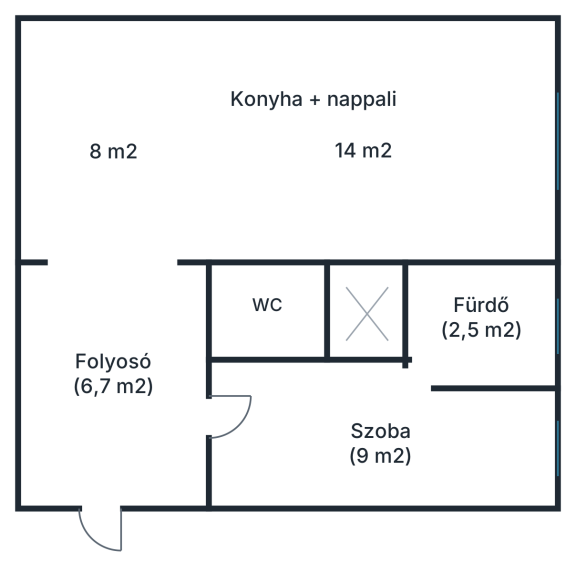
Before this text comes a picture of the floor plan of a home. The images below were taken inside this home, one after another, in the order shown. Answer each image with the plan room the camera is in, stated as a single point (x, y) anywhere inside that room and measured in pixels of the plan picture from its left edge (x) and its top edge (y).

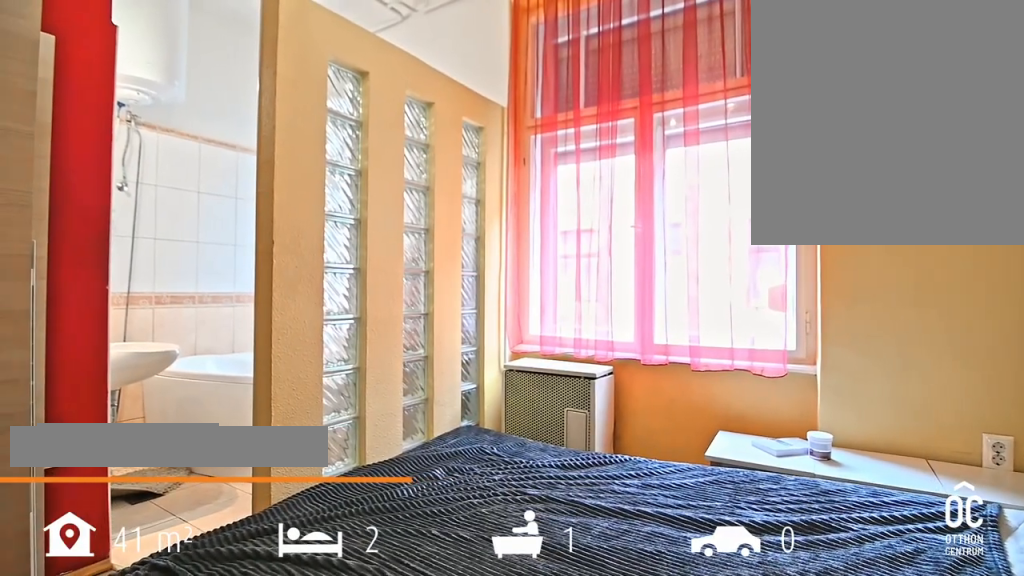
(378, 440)
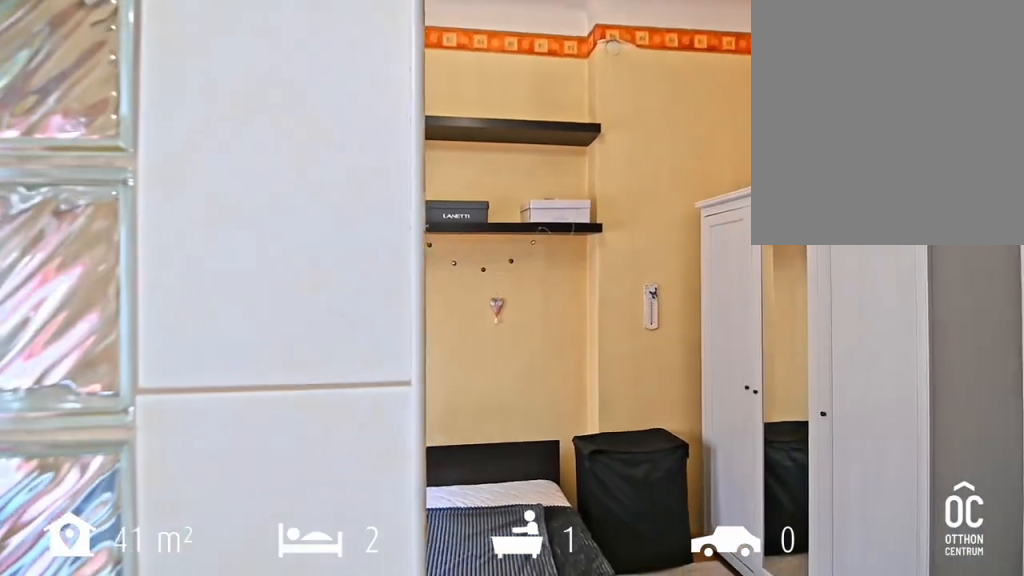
(378, 440)
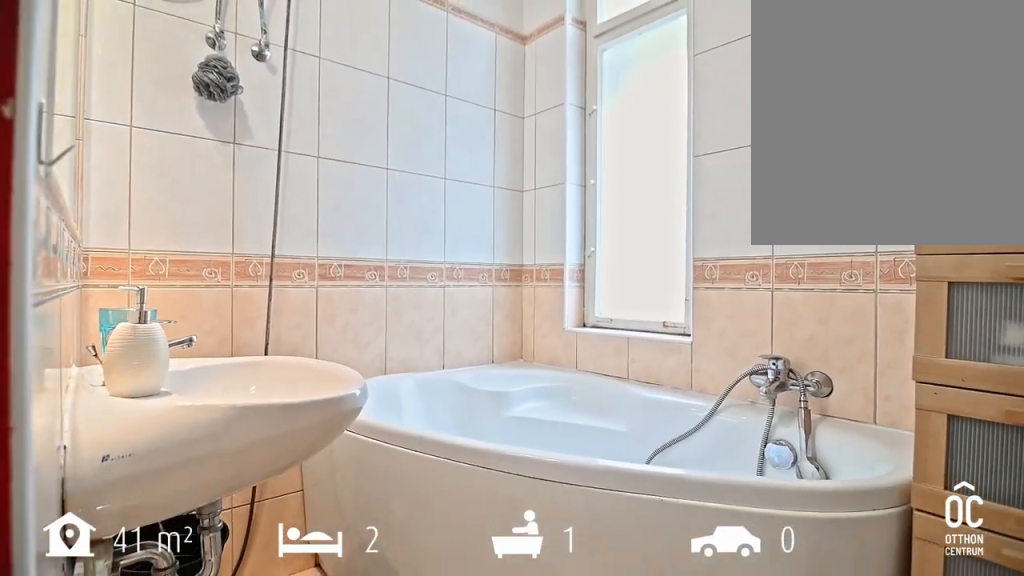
(476, 318)
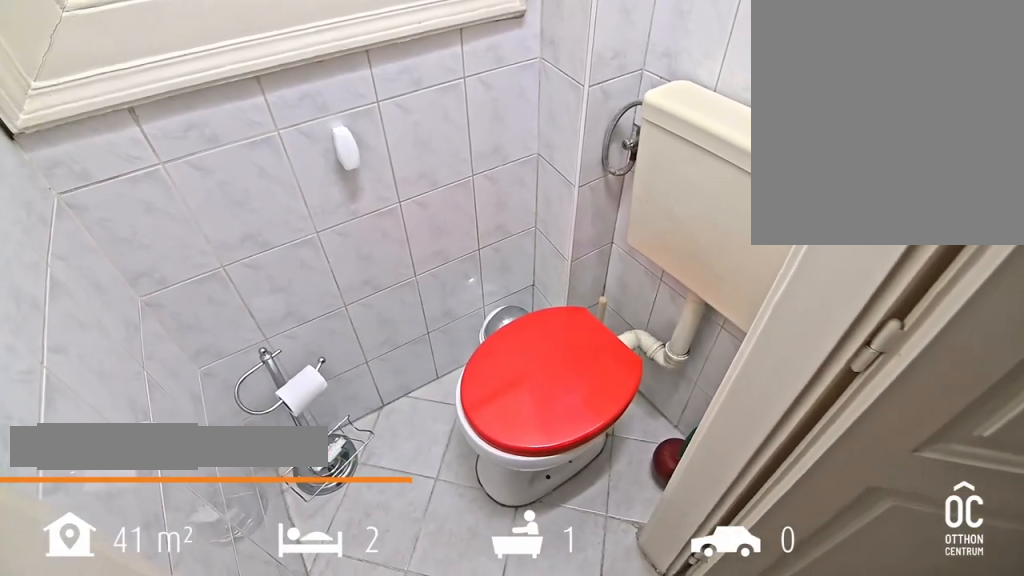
(273, 312)
